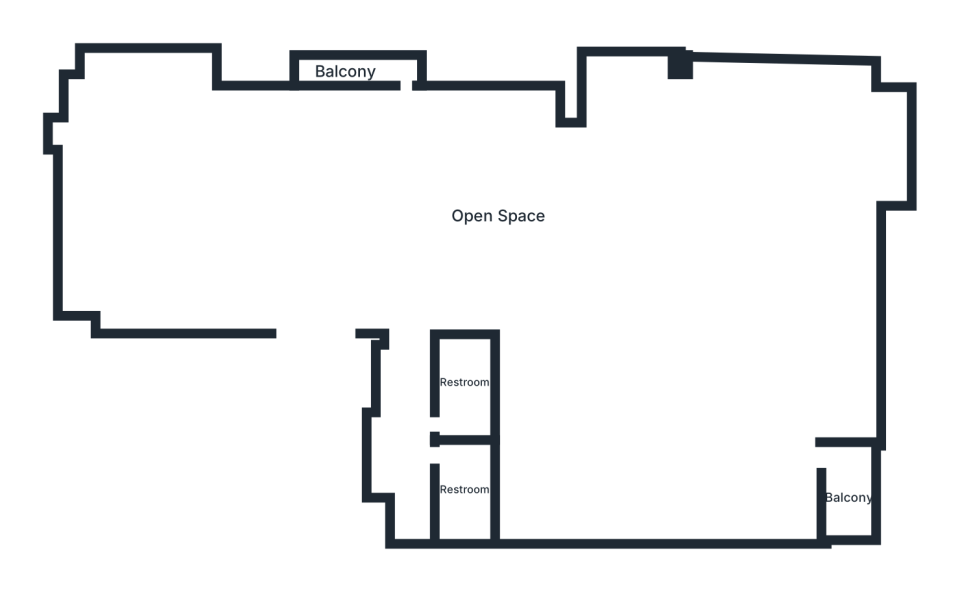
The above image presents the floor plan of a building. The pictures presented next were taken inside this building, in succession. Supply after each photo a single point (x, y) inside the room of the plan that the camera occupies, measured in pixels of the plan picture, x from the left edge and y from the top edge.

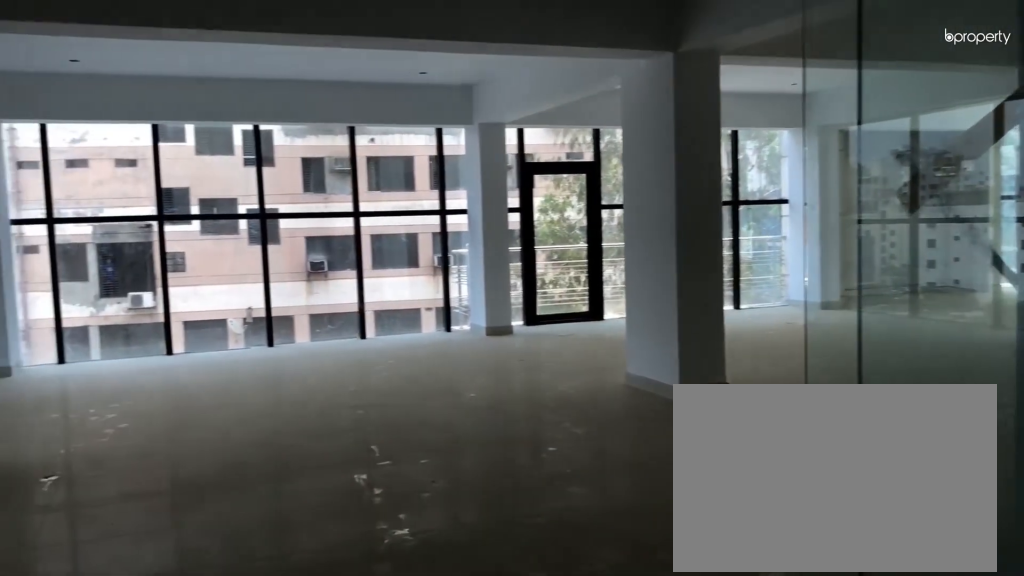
(338, 265)
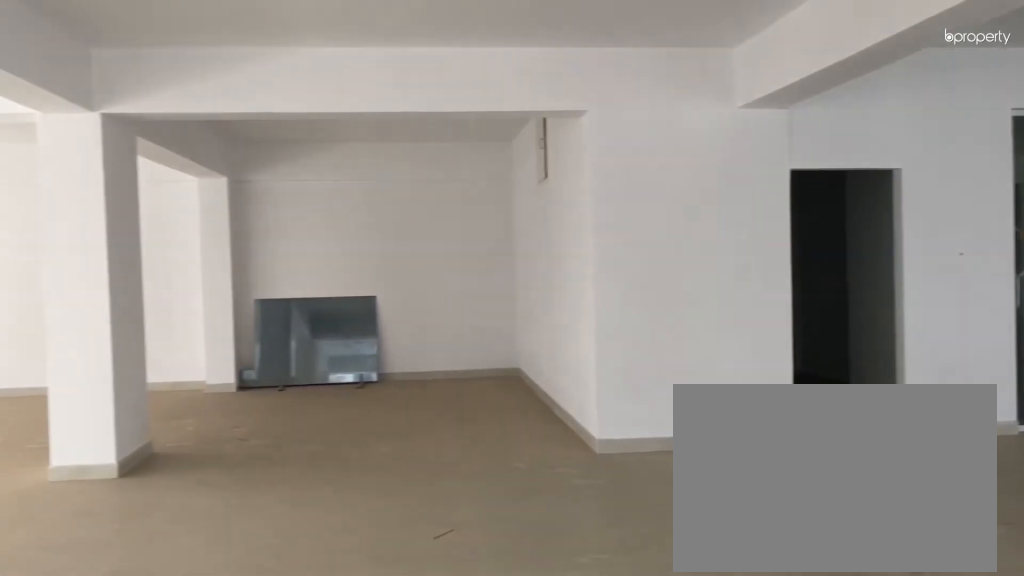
(486, 190)
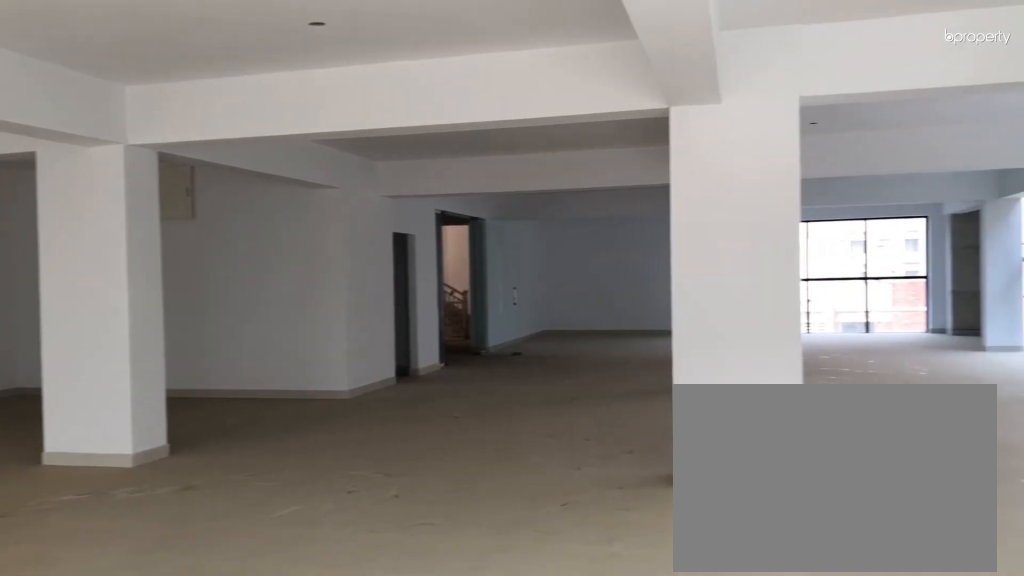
(486, 190)
